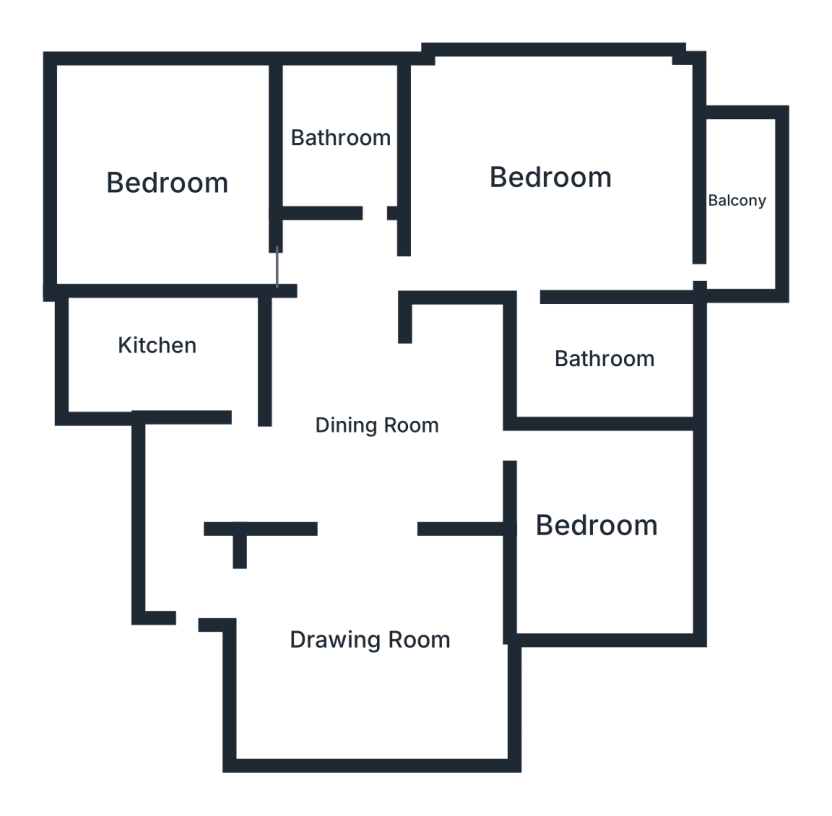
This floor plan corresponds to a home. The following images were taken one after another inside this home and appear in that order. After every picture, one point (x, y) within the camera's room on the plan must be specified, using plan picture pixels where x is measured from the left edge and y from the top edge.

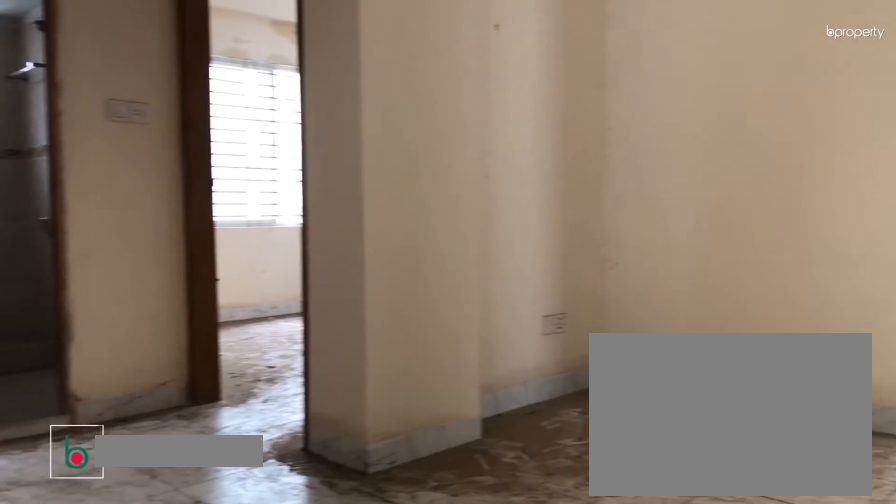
(373, 429)
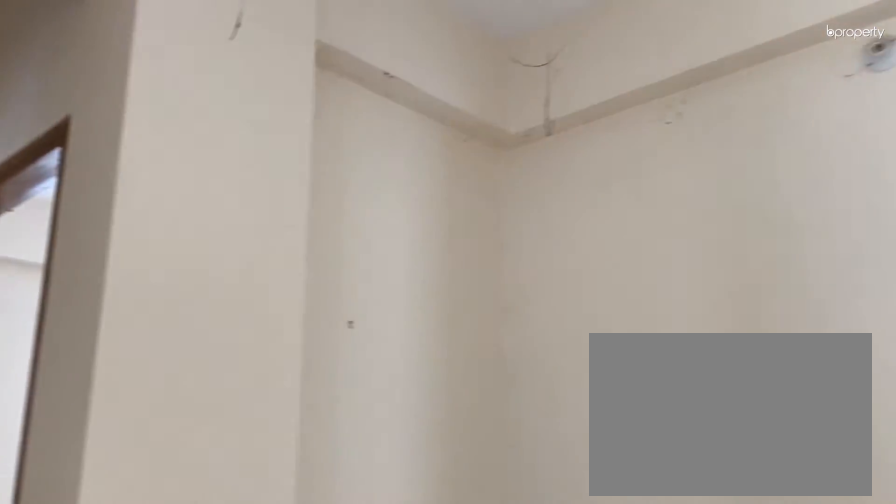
(377, 426)
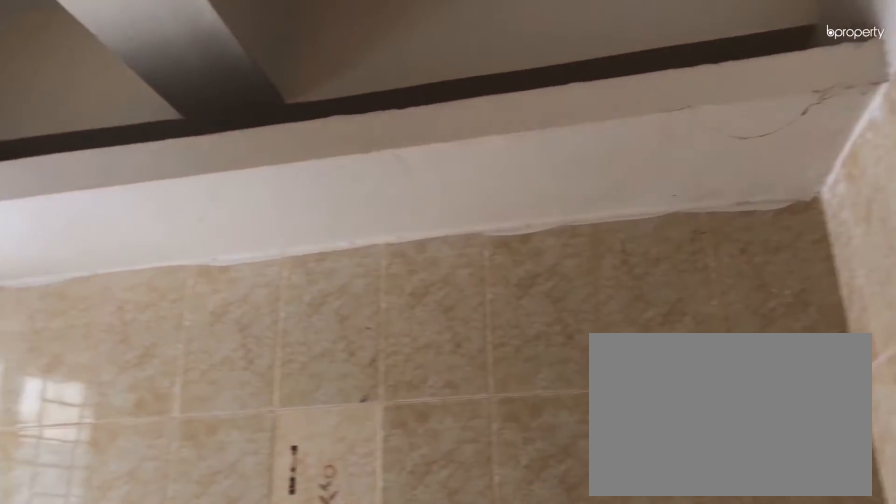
(158, 347)
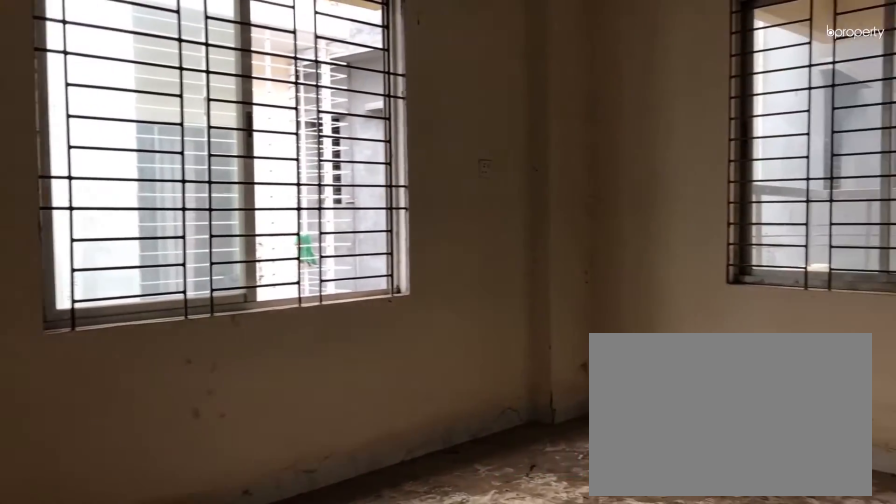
(553, 179)
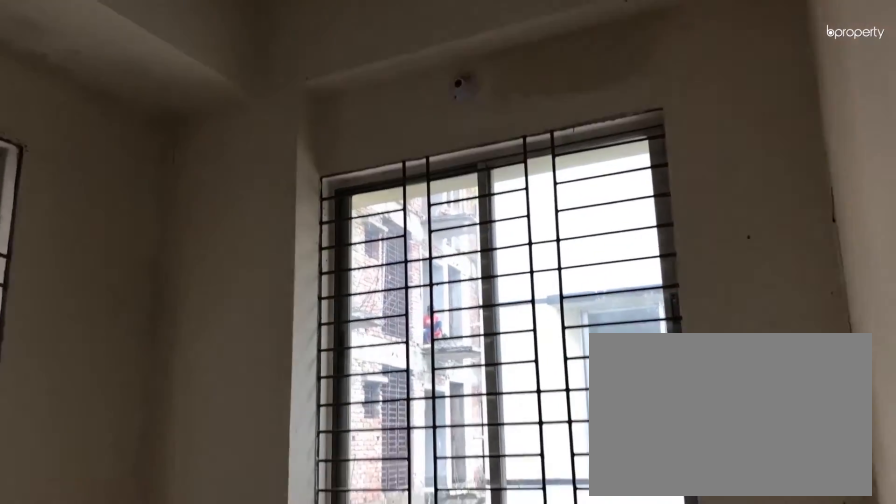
(596, 522)
